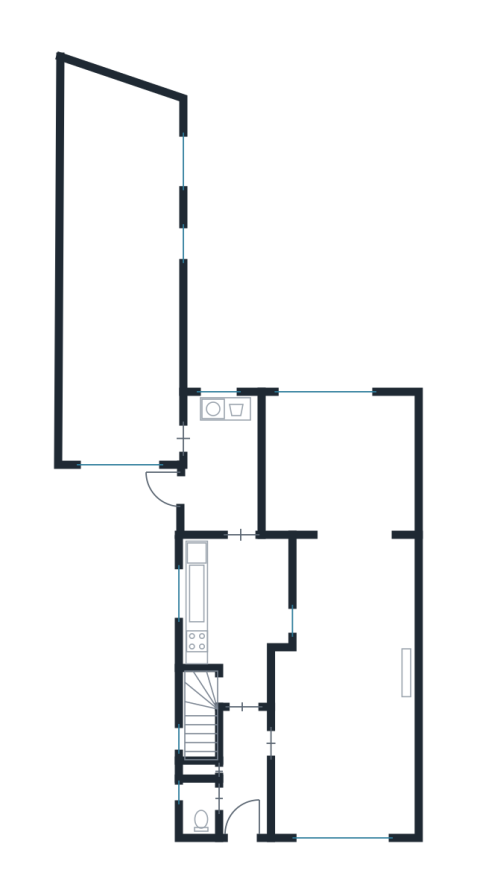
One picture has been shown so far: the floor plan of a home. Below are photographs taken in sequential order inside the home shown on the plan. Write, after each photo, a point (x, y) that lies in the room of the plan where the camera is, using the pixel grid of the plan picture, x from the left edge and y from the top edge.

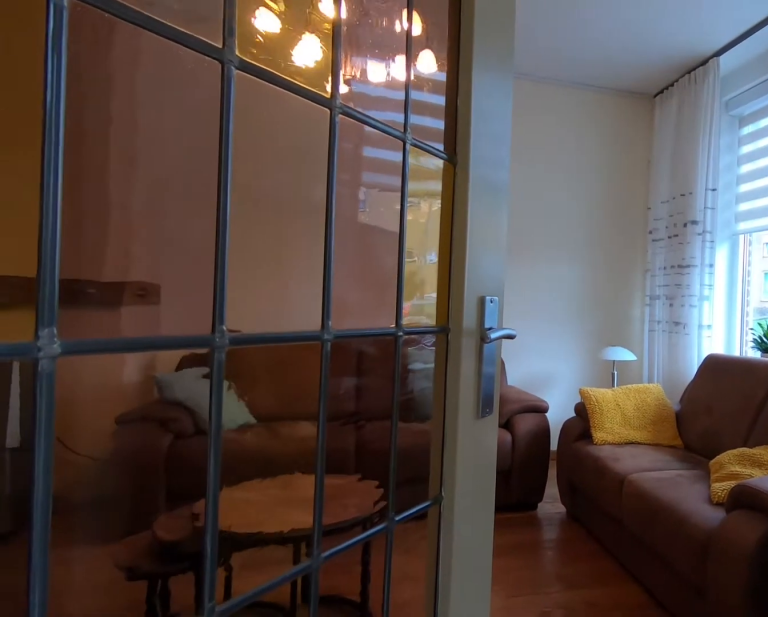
(244, 768)
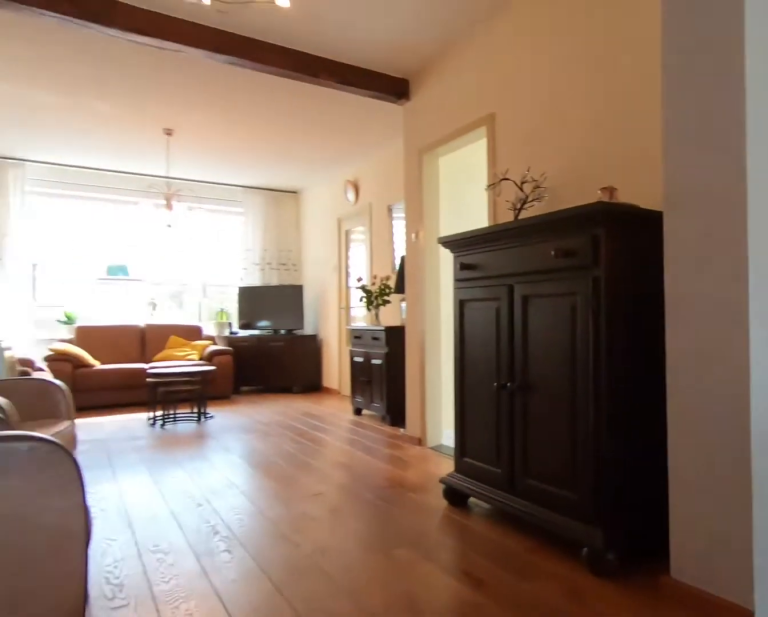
(338, 464)
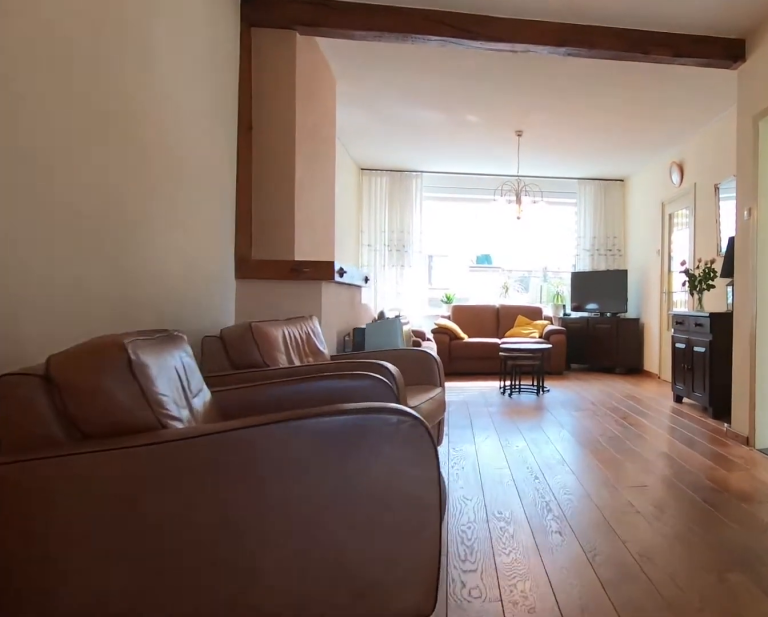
(338, 464)
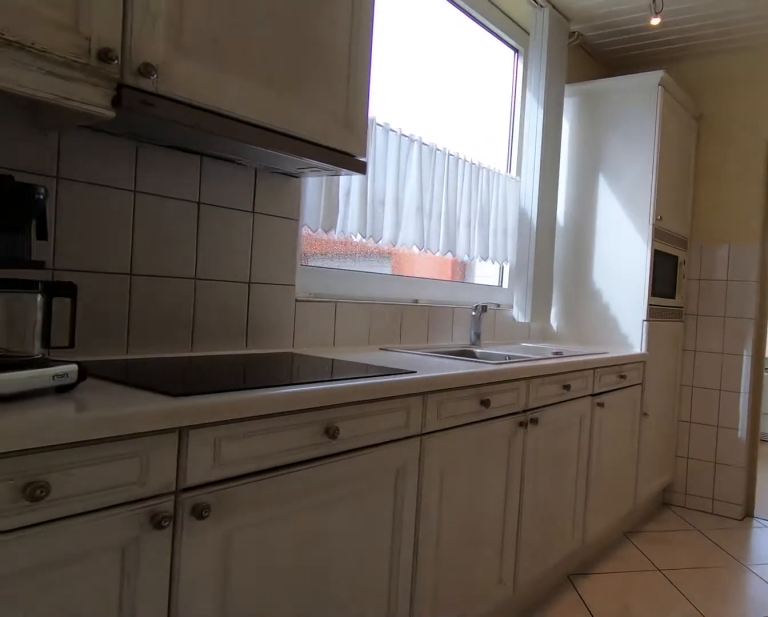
(247, 613)
